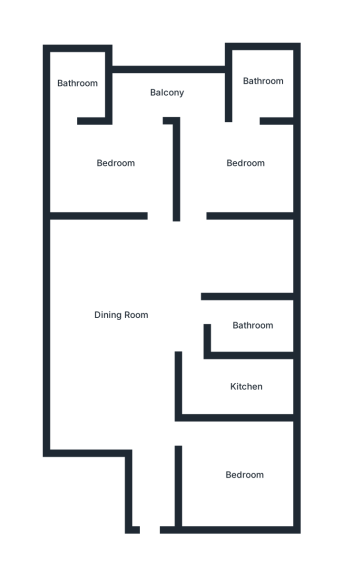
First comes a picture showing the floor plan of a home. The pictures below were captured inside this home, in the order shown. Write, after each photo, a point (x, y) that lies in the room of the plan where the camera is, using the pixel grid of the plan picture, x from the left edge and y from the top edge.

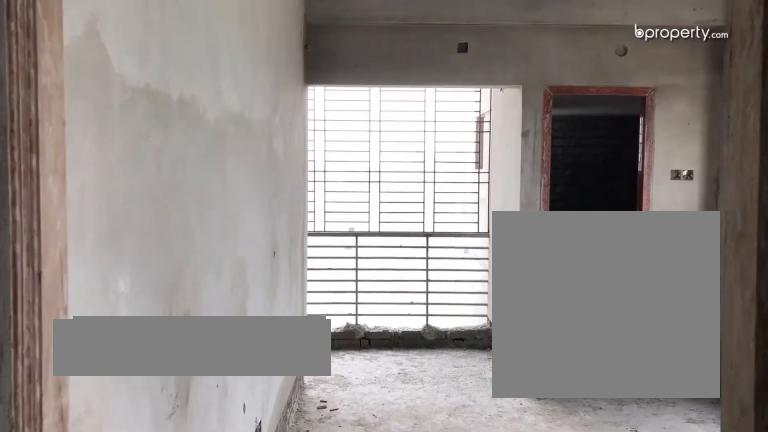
(245, 163)
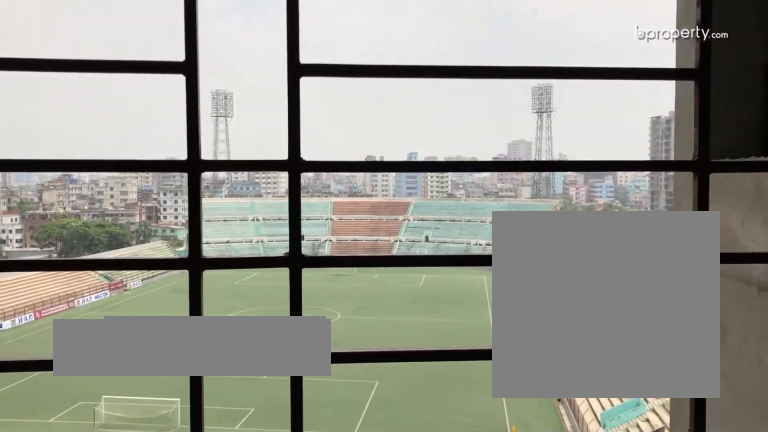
(203, 98)
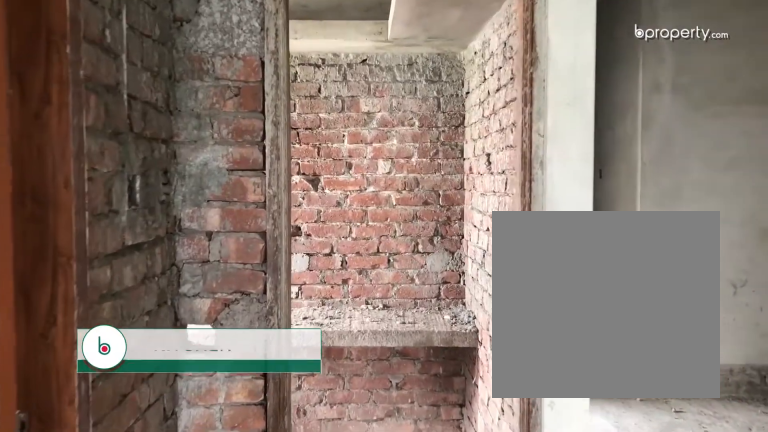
(248, 384)
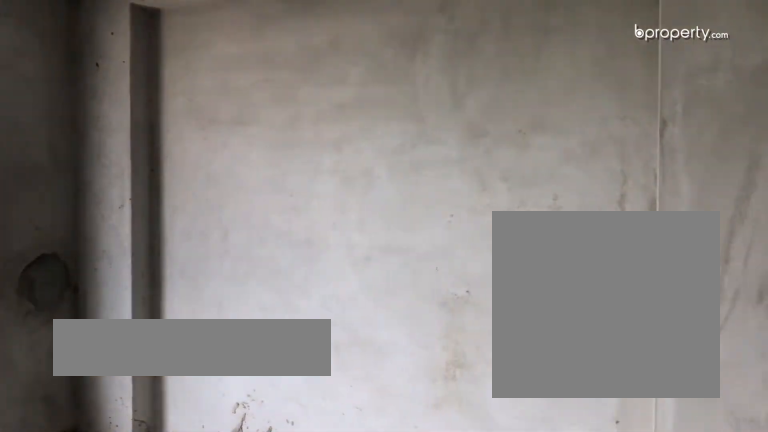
(247, 481)
